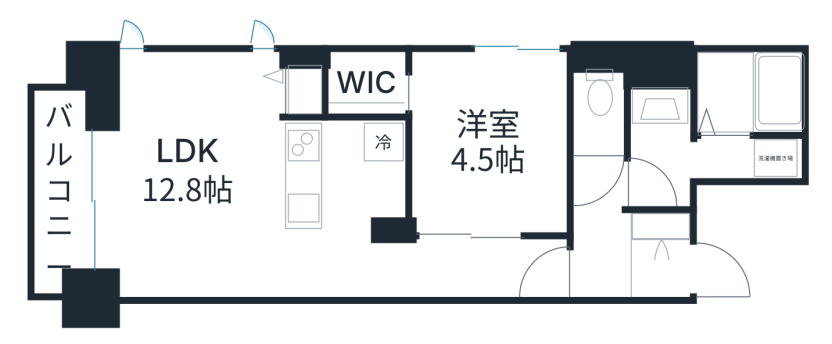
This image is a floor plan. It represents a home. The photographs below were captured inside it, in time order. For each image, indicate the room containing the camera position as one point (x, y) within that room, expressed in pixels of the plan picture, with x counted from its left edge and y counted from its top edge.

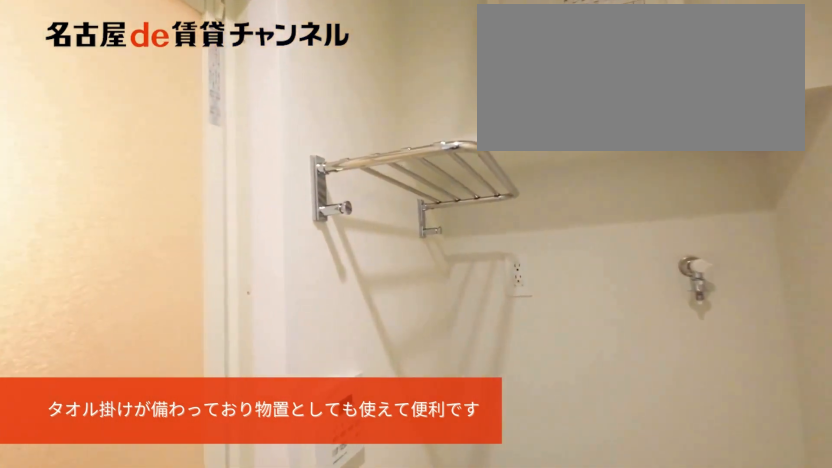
(708, 122)
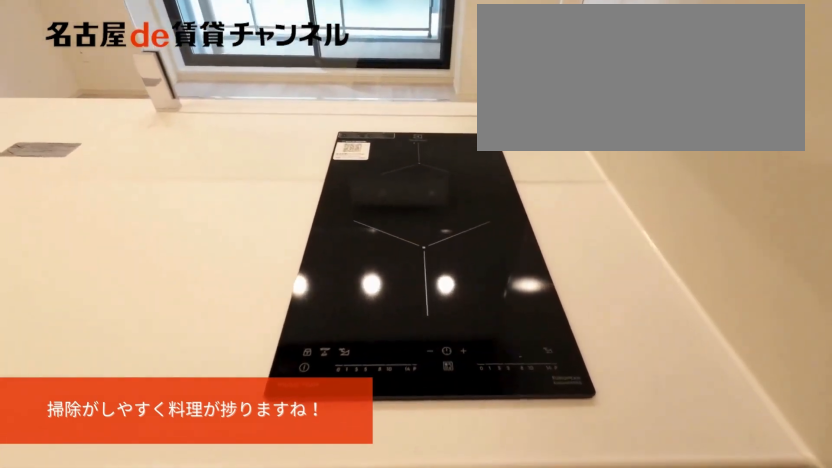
(347, 178)
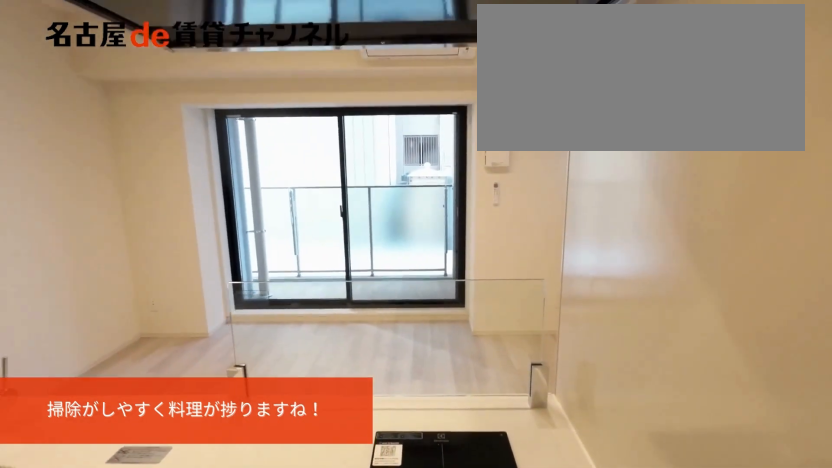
(347, 178)
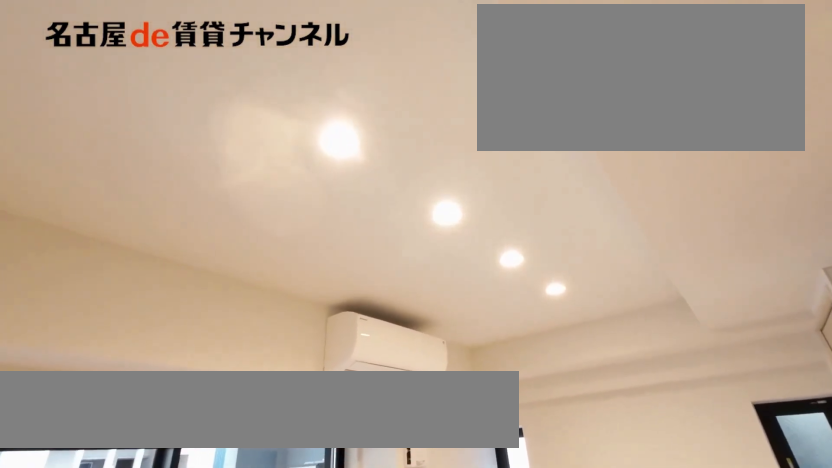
(187, 174)
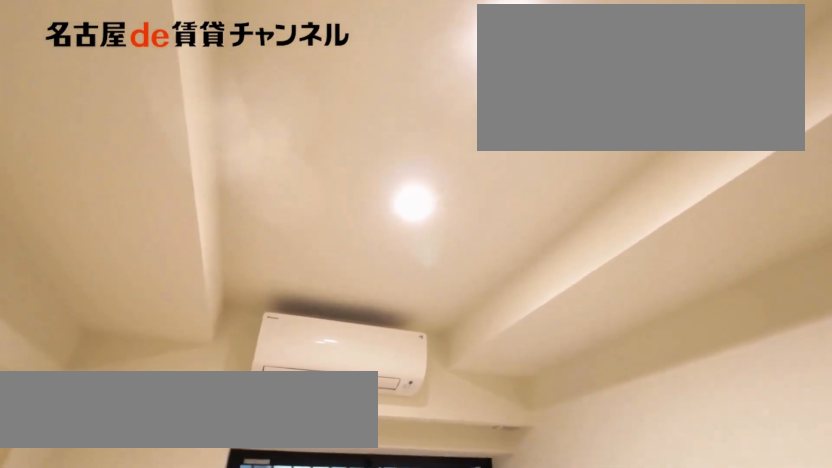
(489, 143)
